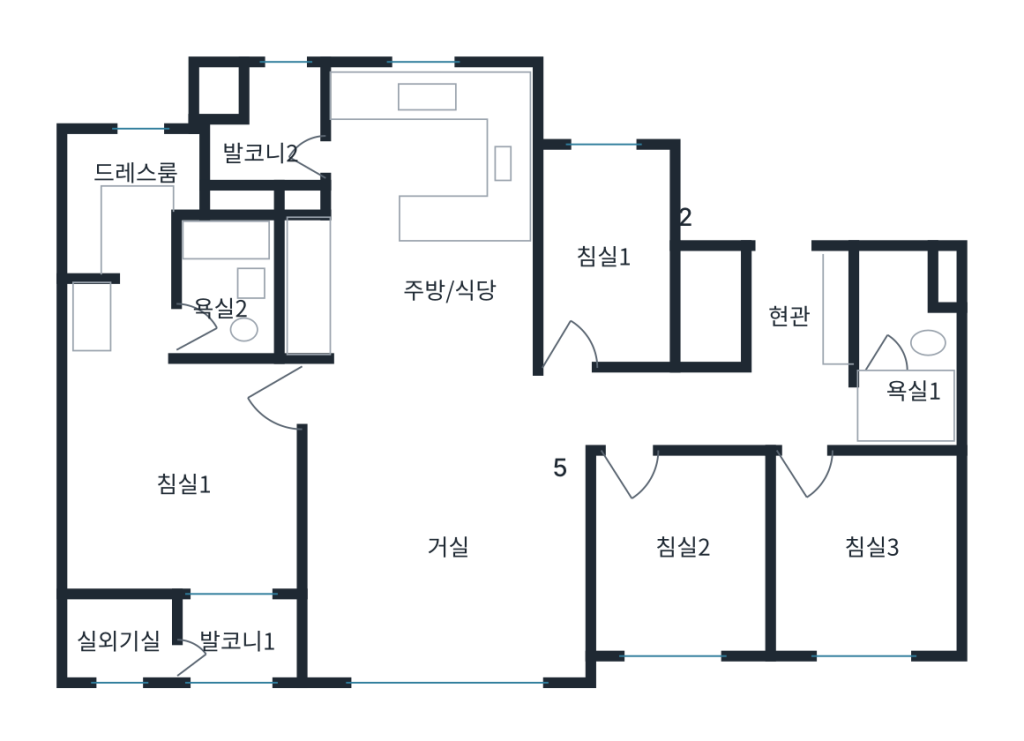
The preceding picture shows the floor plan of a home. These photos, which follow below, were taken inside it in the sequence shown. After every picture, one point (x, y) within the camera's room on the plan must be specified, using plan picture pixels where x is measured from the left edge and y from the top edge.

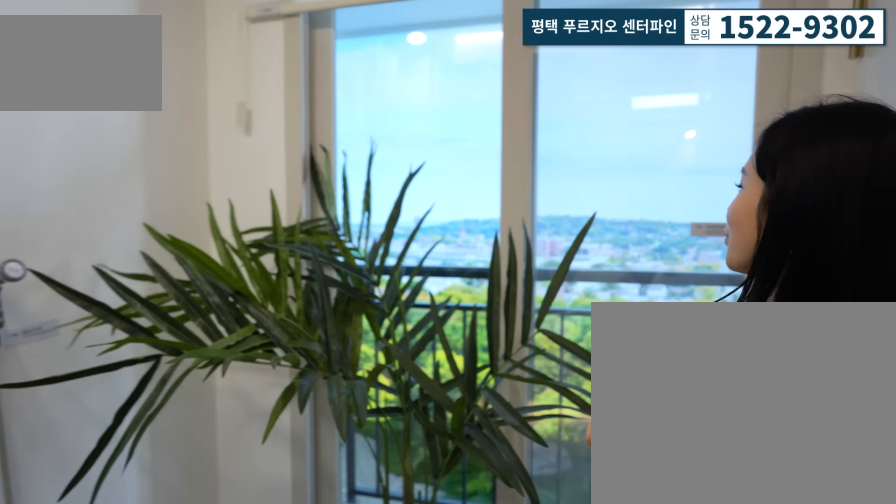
(224, 642)
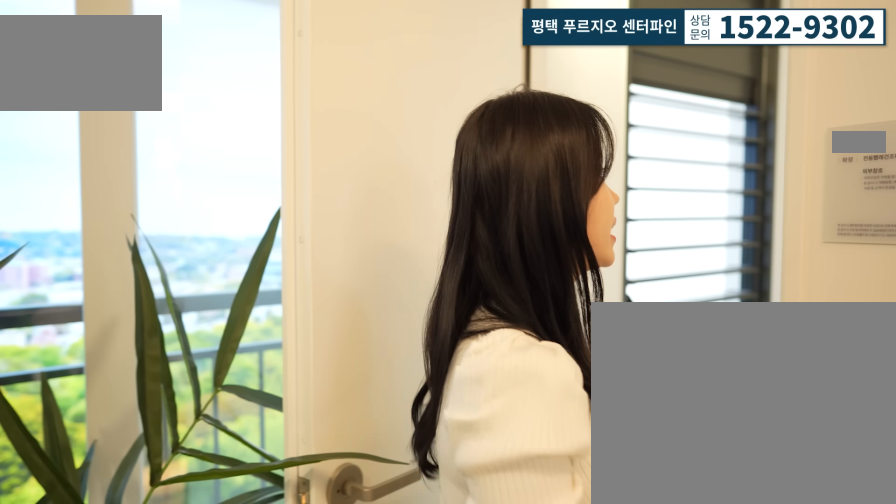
(225, 626)
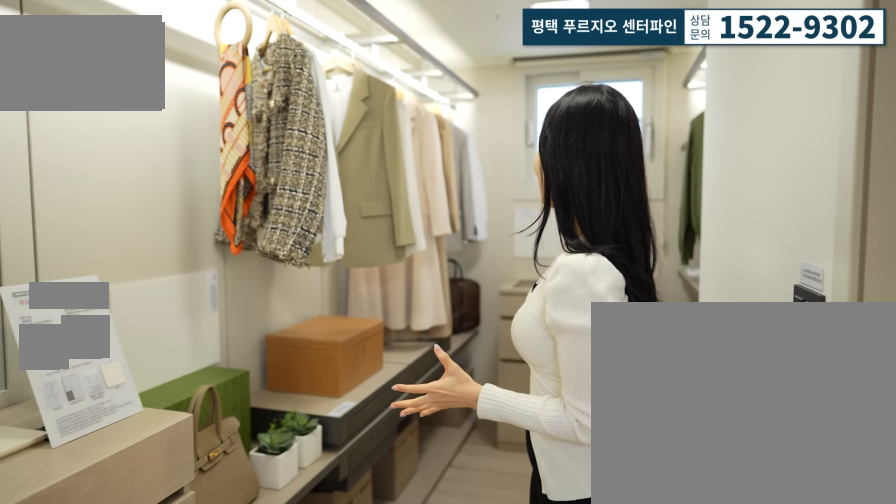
(124, 220)
